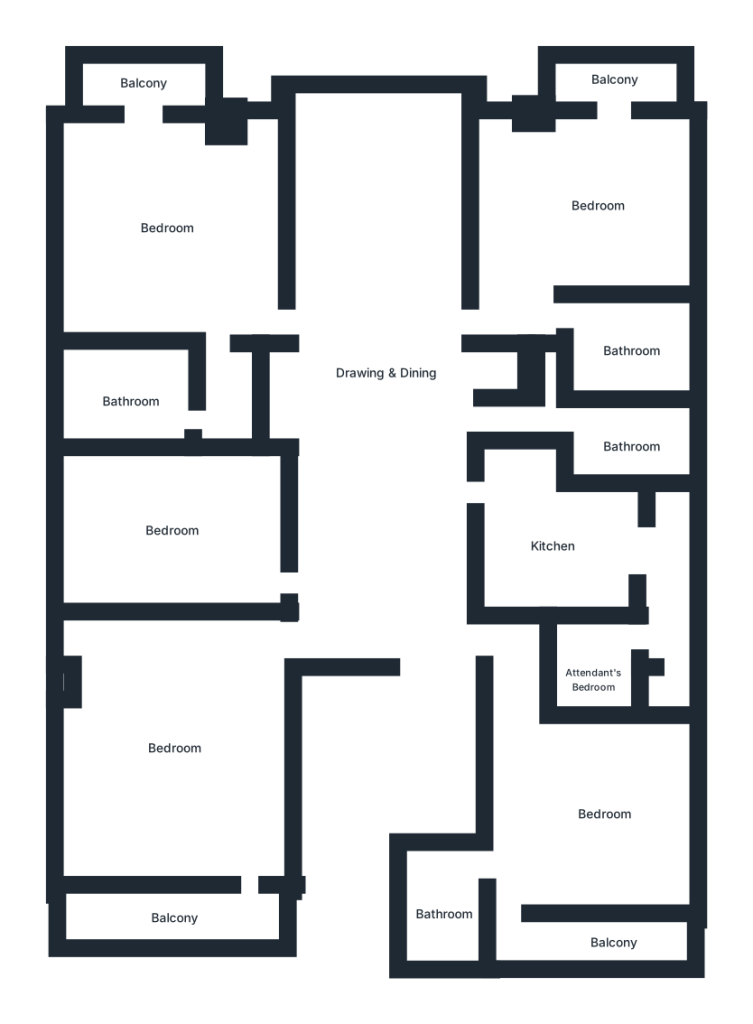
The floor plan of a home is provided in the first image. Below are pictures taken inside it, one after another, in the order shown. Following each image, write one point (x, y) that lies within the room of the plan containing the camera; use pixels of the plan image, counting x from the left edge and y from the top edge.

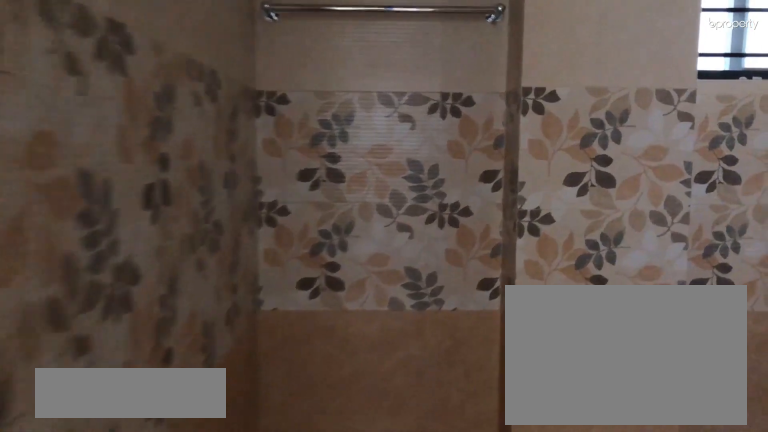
(627, 349)
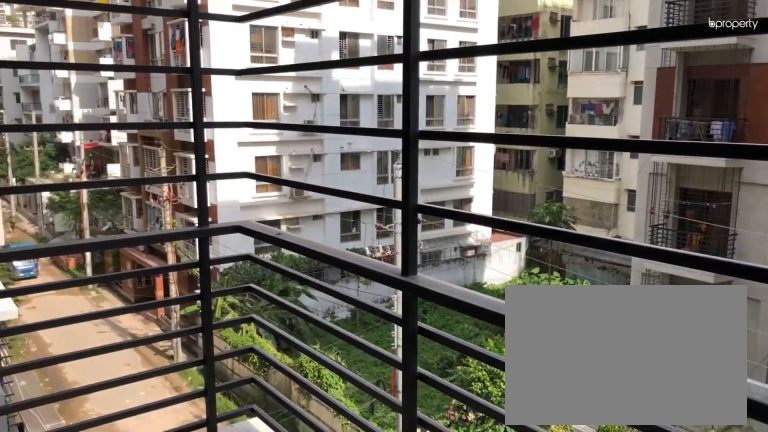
(612, 81)
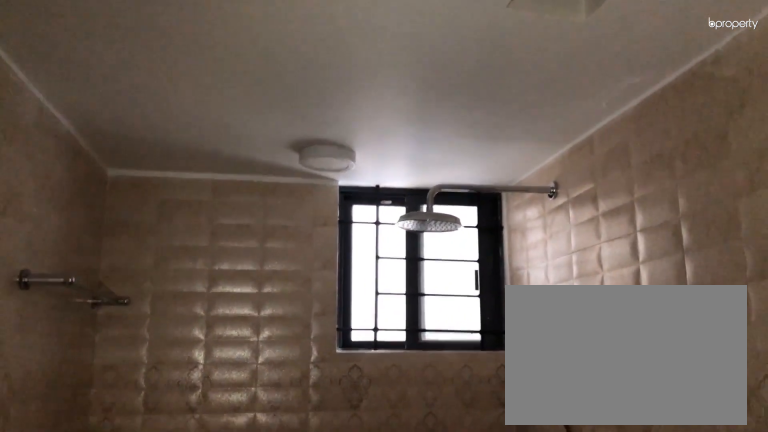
(629, 438)
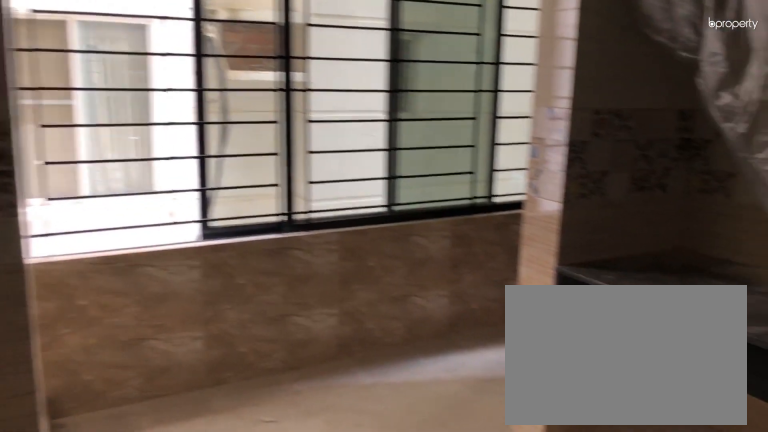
(566, 548)
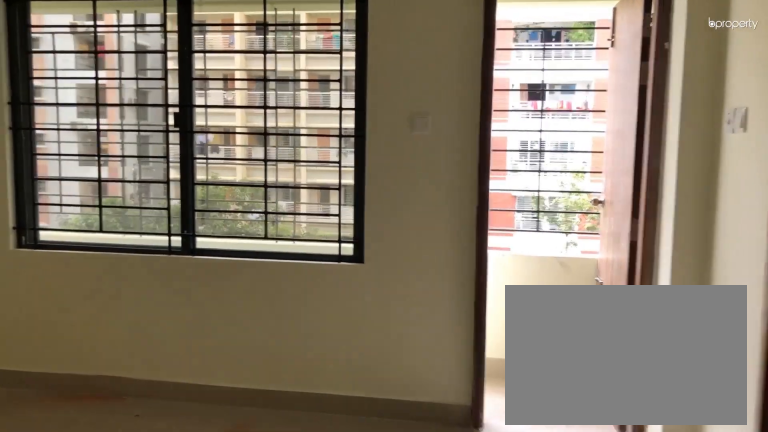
(597, 815)
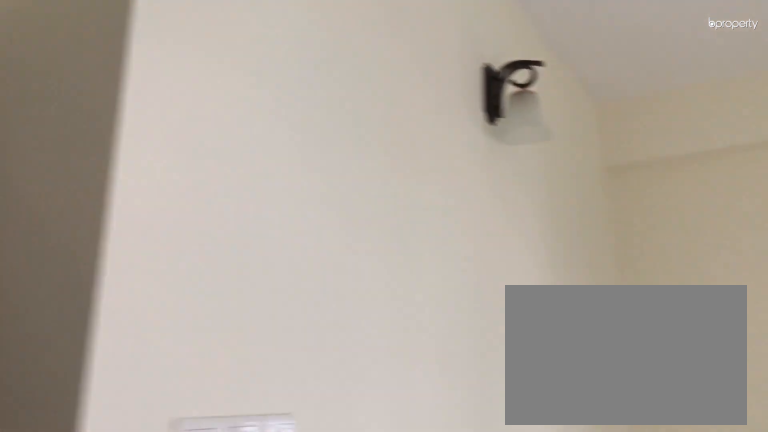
(597, 815)
